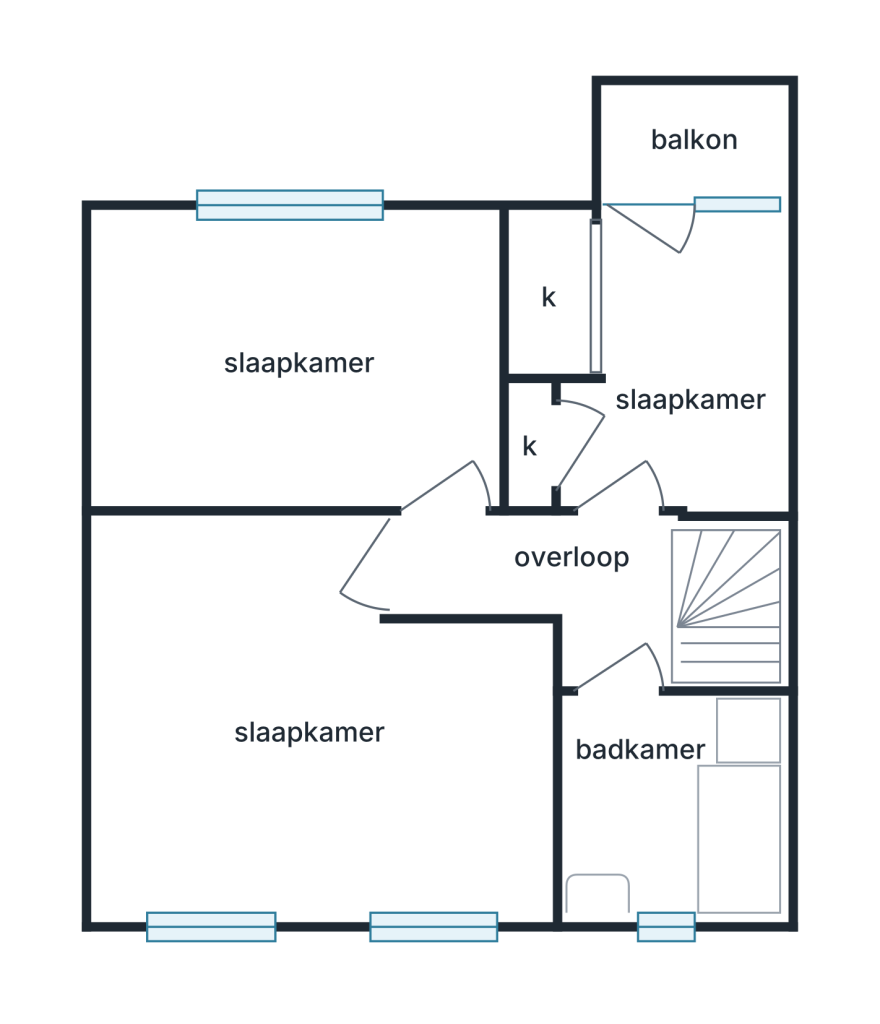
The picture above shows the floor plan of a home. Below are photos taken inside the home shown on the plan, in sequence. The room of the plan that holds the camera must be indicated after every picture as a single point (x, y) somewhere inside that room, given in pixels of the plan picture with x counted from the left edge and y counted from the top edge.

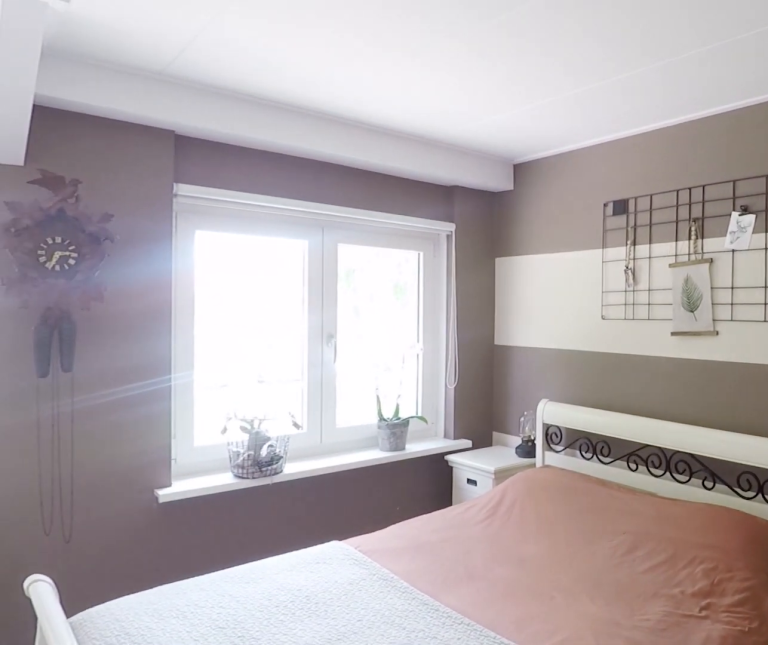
(450, 776)
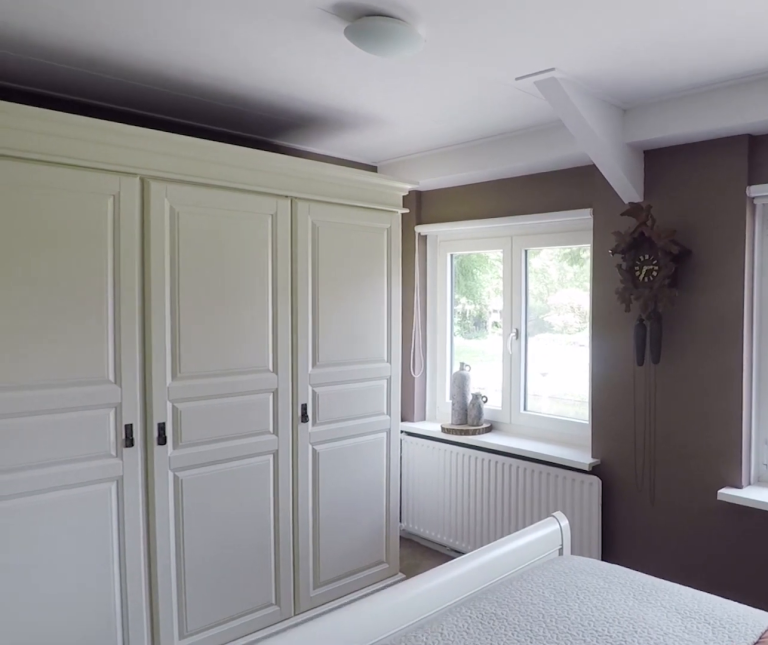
(450, 776)
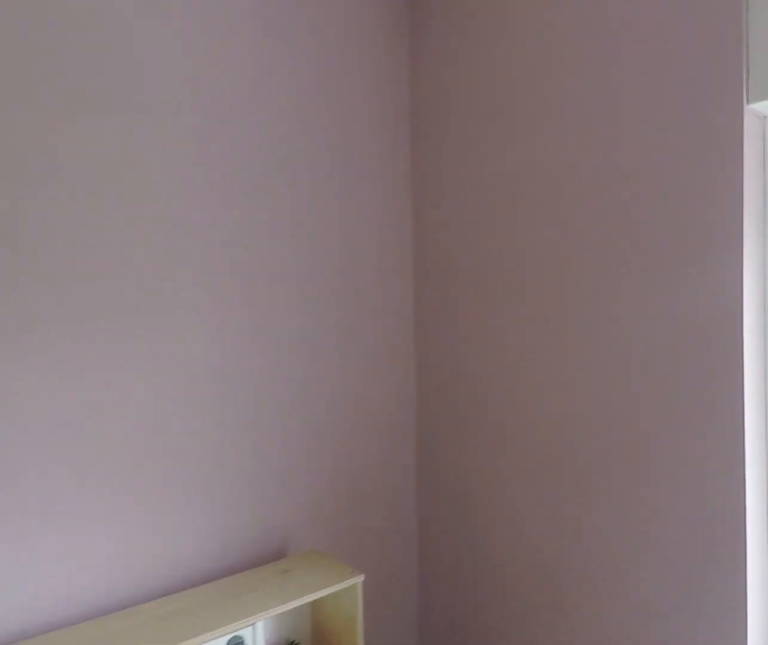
(487, 371)
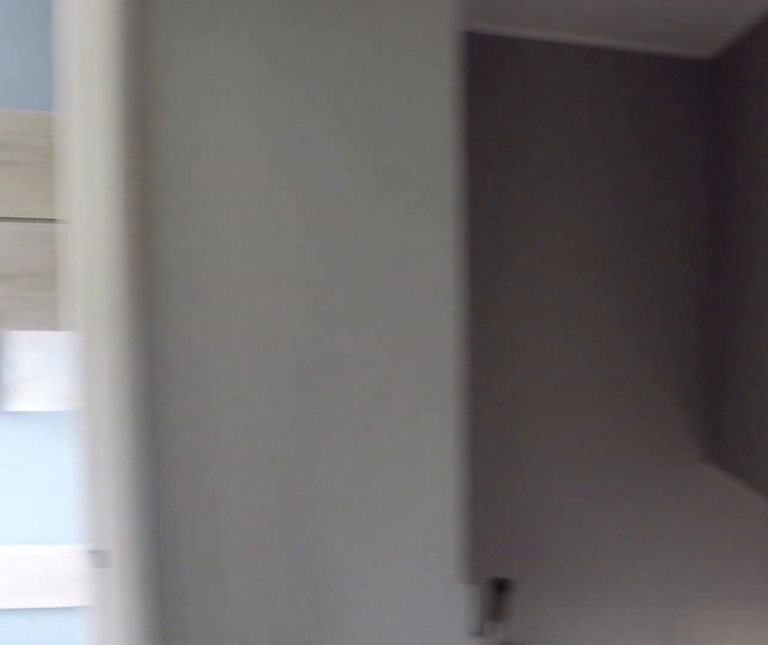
(583, 587)
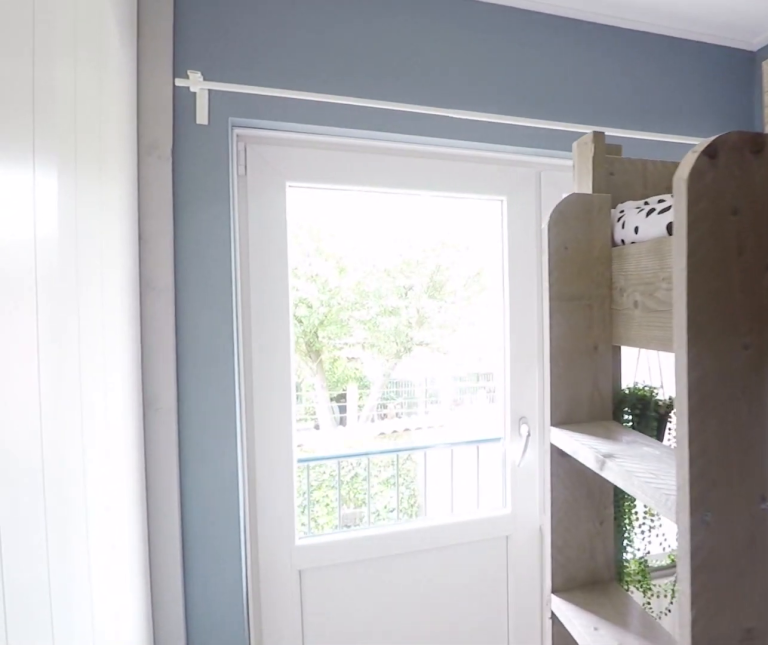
(682, 371)
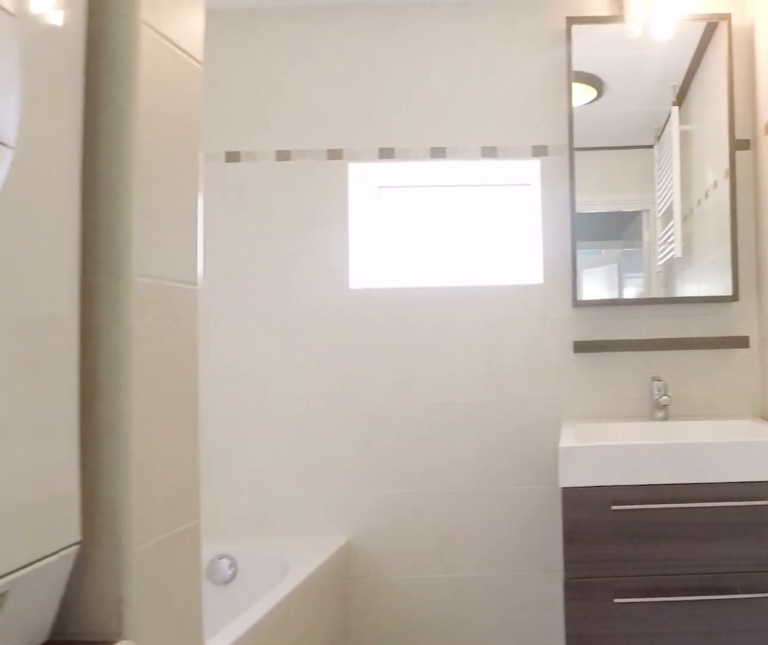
(671, 804)
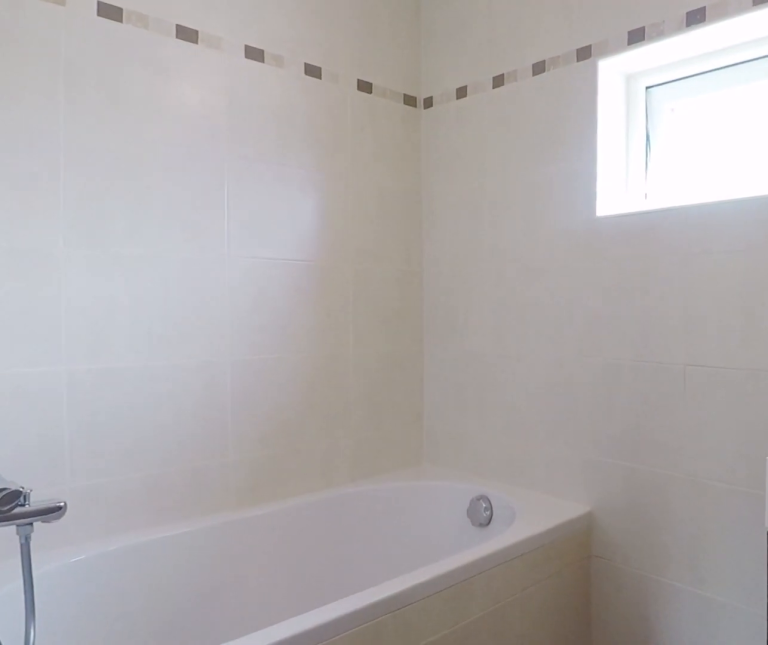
(671, 804)
